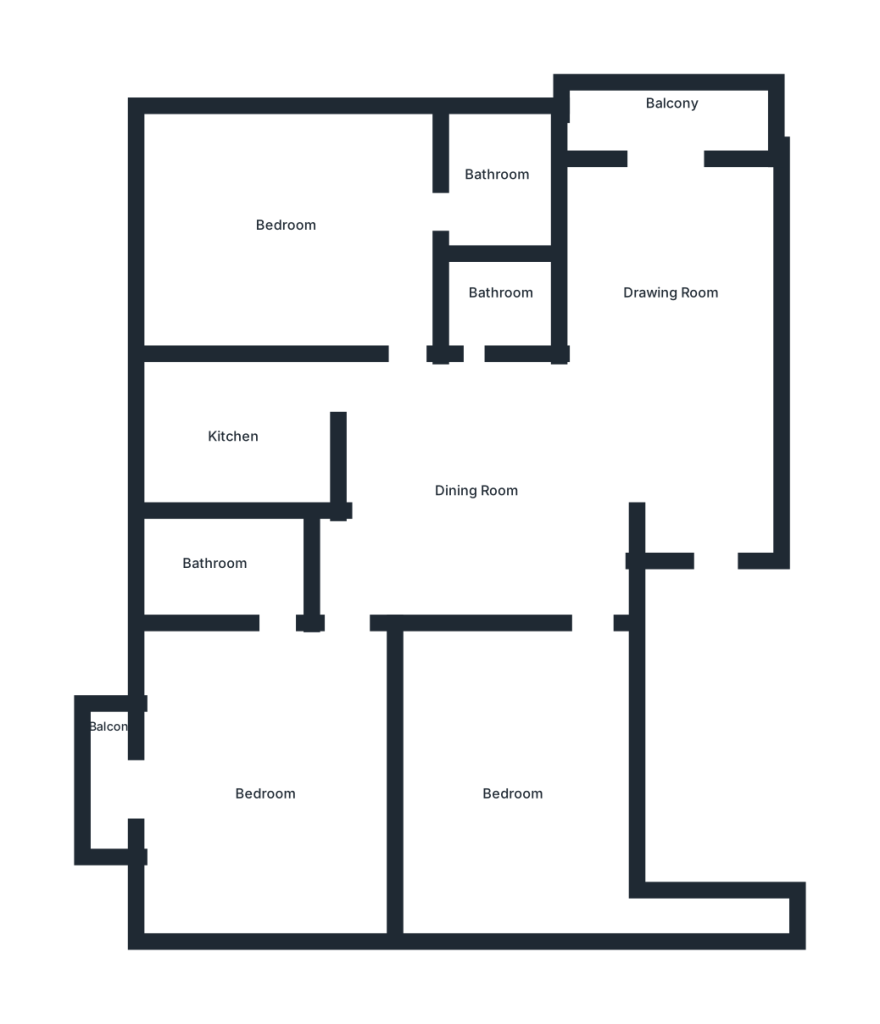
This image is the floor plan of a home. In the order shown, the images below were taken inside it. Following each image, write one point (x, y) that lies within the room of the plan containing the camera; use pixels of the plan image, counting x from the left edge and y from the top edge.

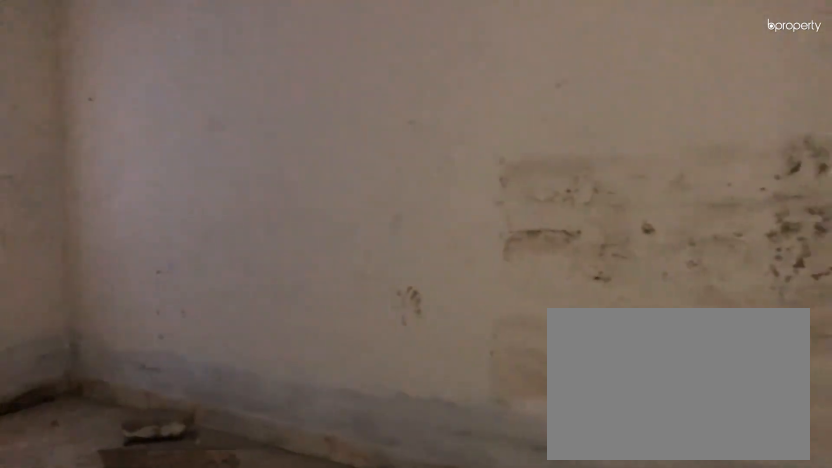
(506, 788)
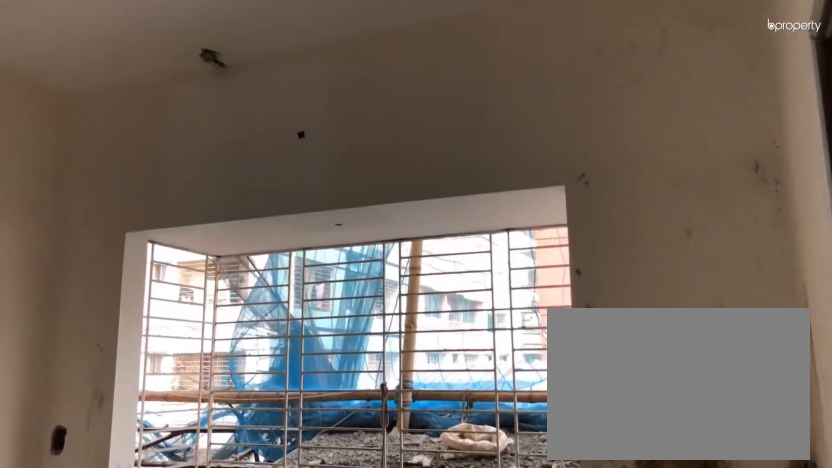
(269, 785)
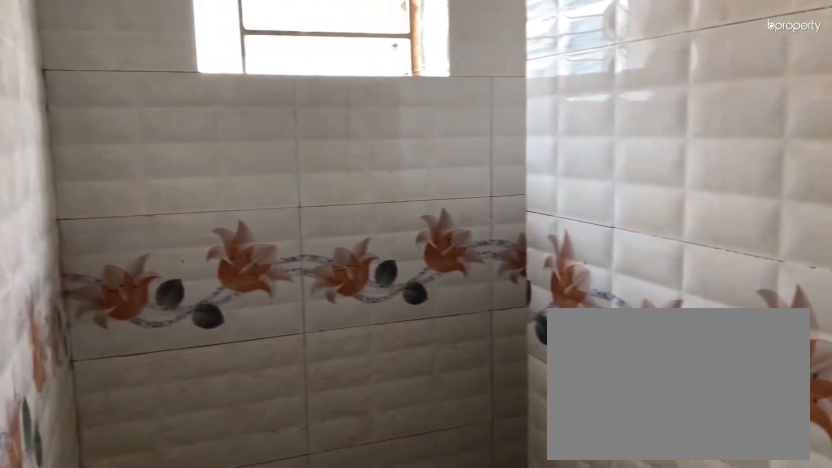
(217, 565)
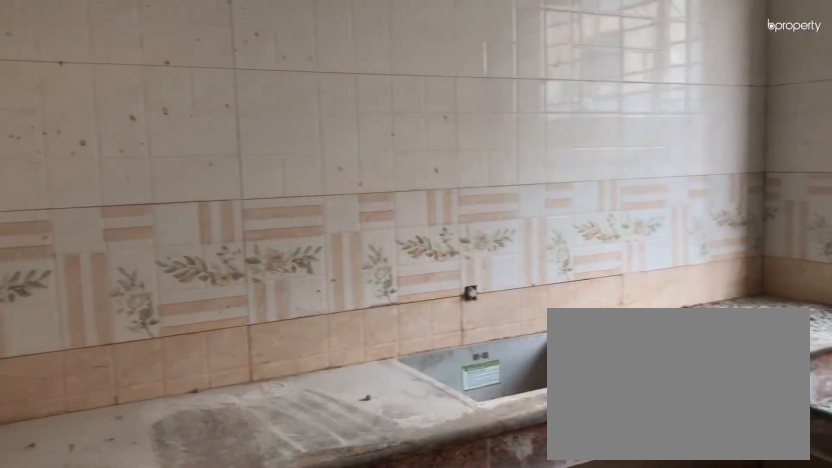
(237, 440)
